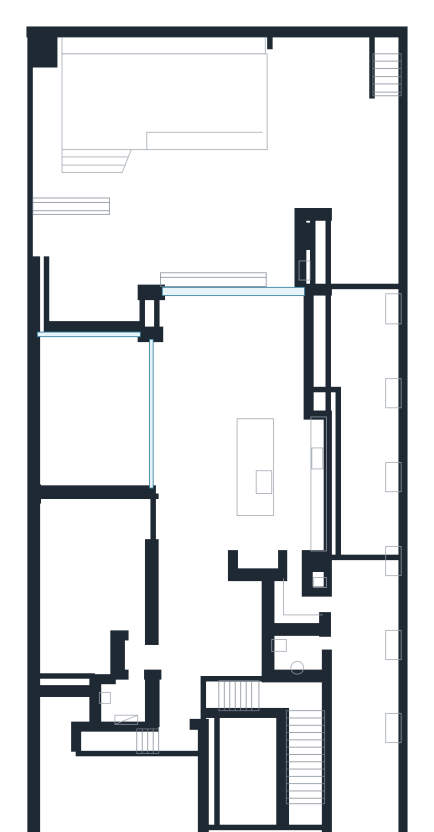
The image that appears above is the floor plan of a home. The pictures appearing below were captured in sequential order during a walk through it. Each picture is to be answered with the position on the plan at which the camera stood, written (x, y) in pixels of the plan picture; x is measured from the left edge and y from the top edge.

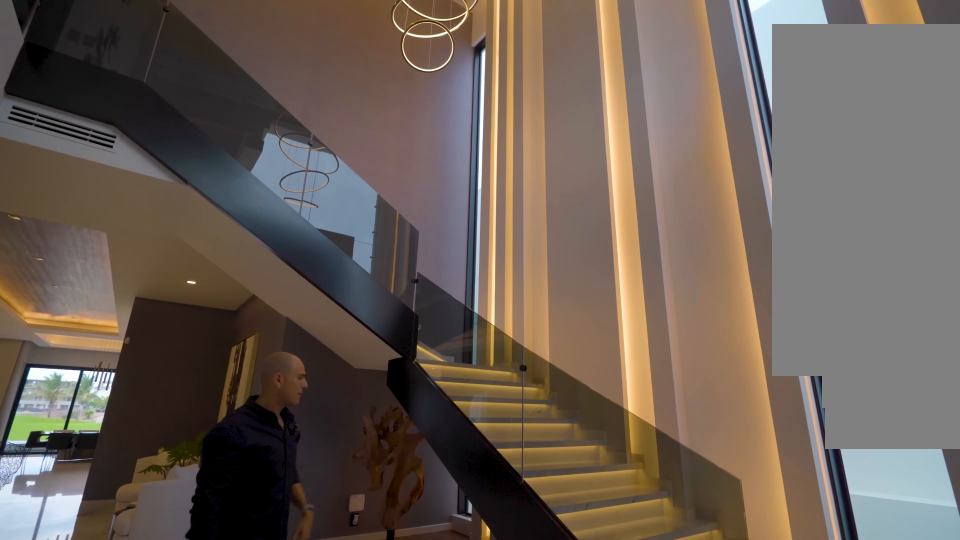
(234, 787)
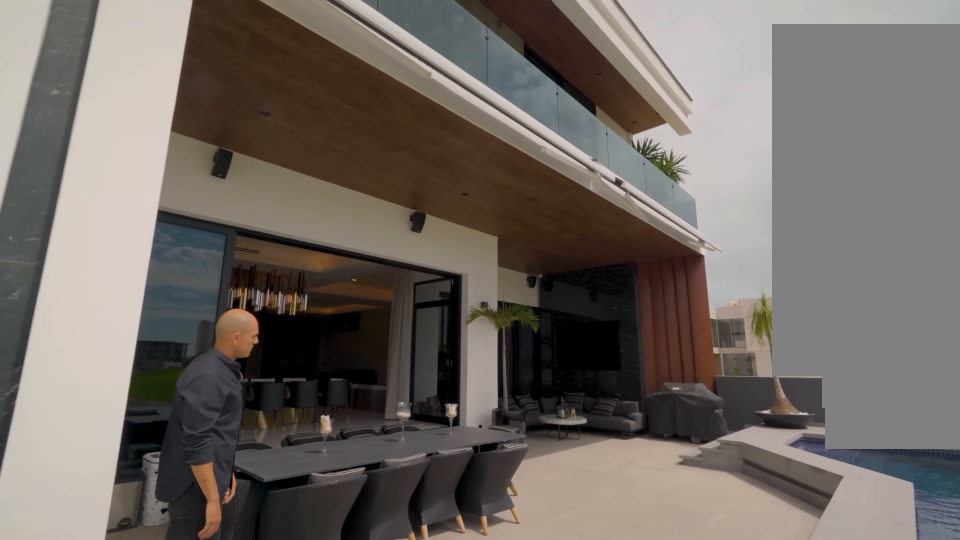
(299, 152)
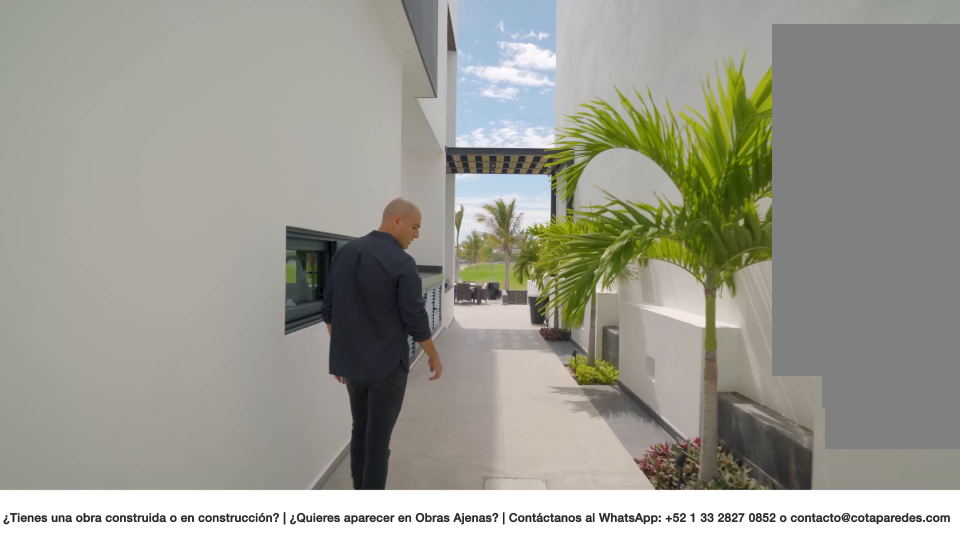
(367, 602)
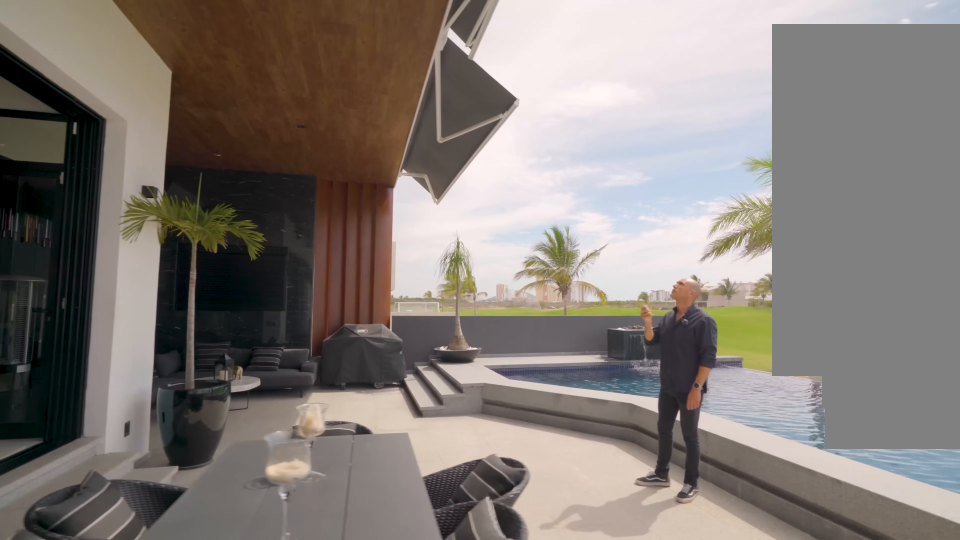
(283, 214)
